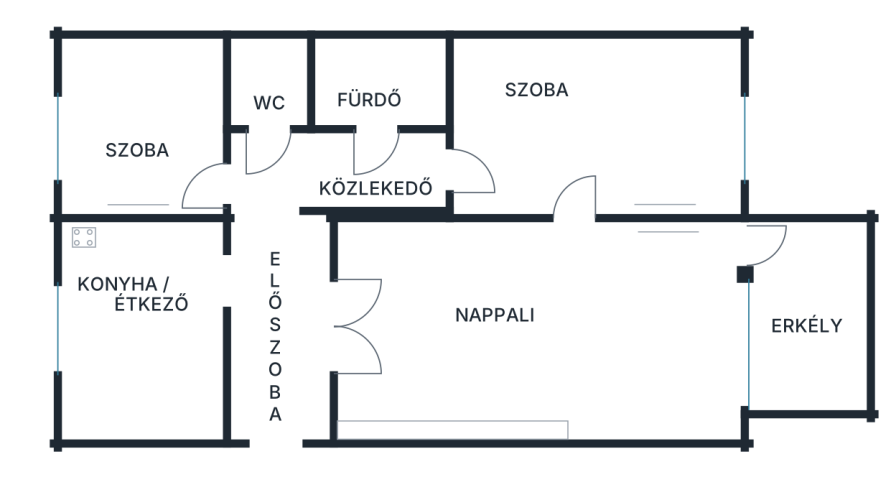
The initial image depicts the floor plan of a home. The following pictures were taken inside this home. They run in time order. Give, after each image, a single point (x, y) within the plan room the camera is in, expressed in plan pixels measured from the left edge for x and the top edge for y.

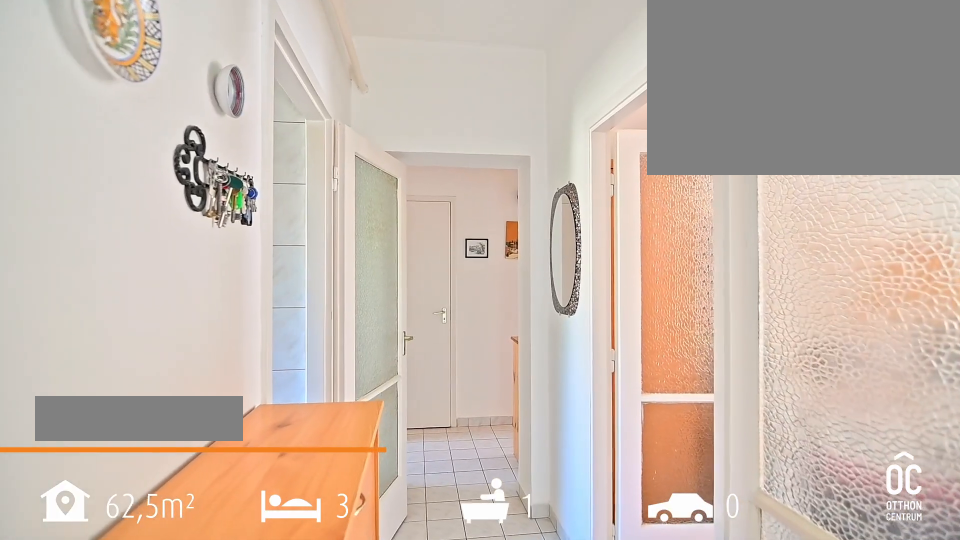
(277, 317)
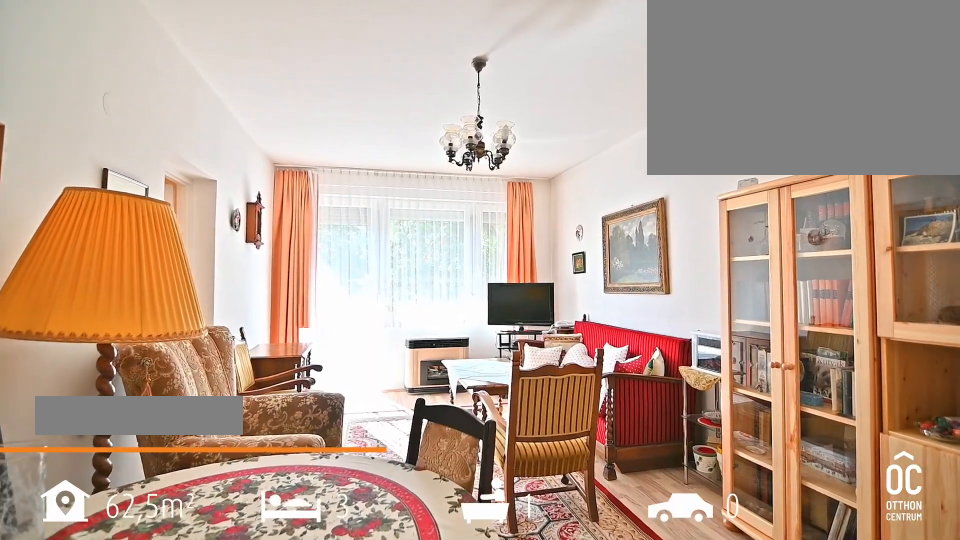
(532, 334)
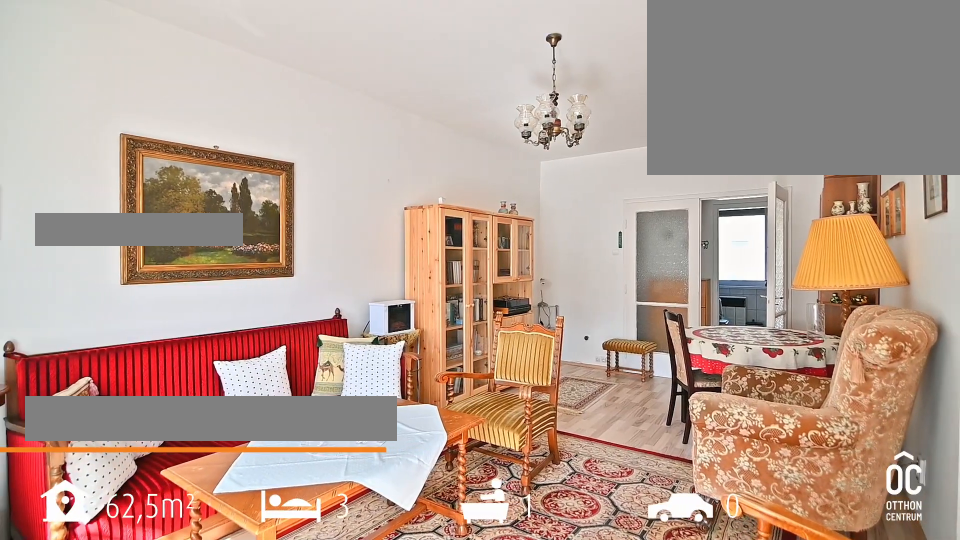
(532, 335)
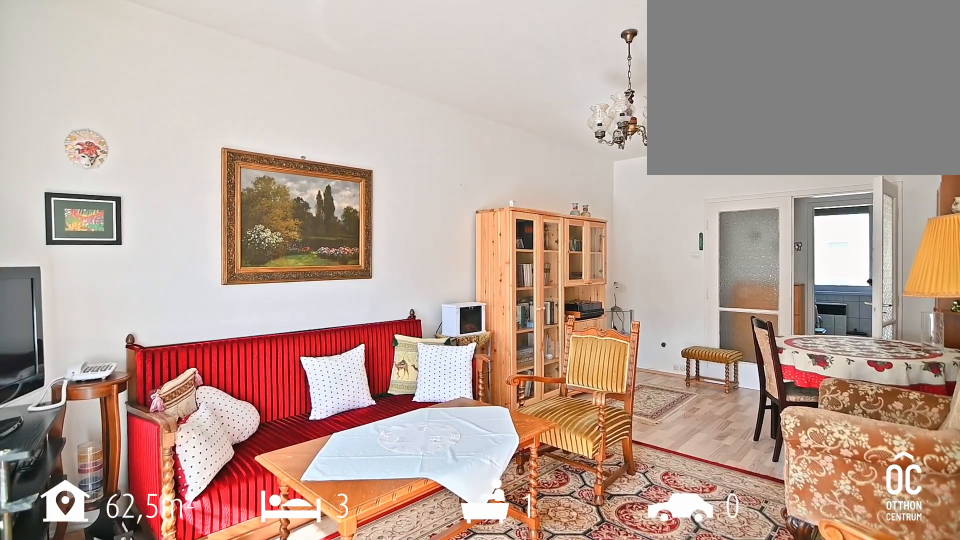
(532, 335)
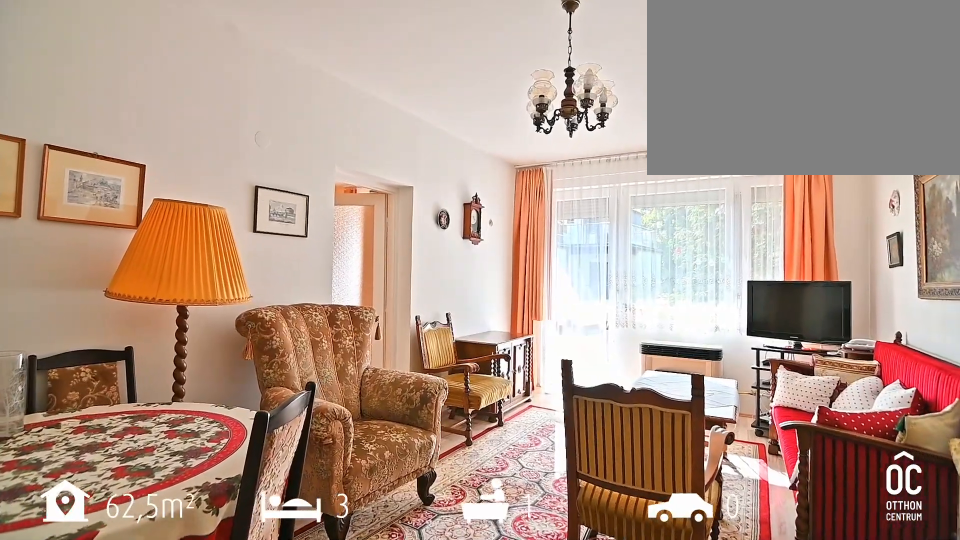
(532, 335)
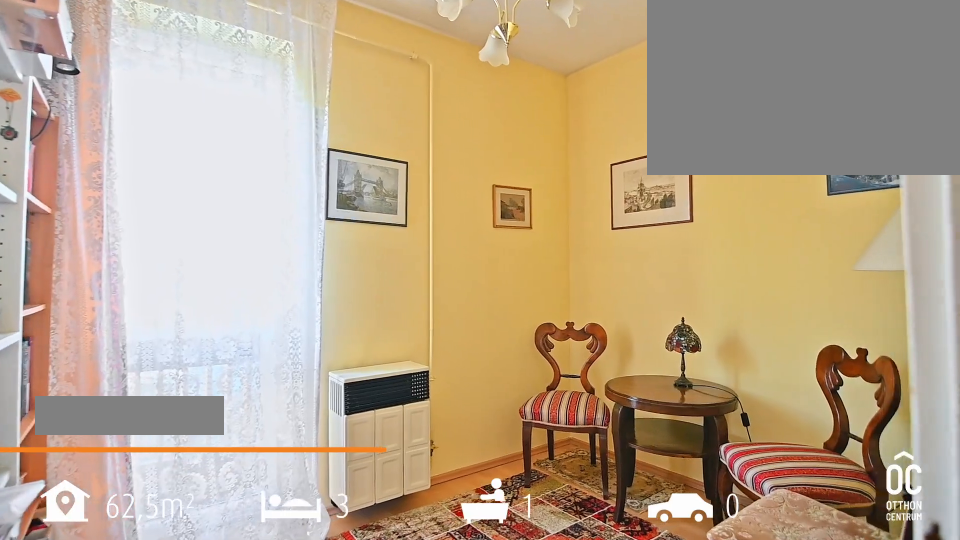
(139, 130)
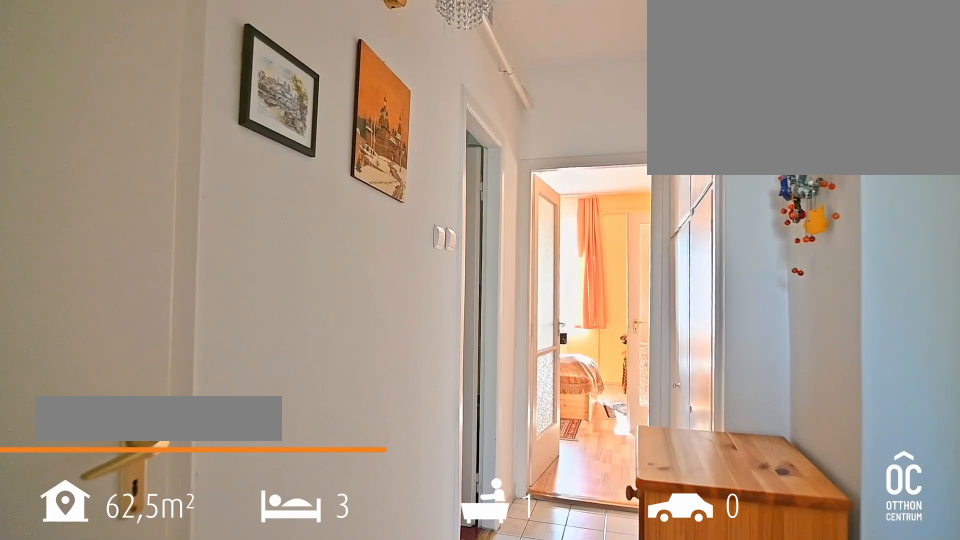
(337, 170)
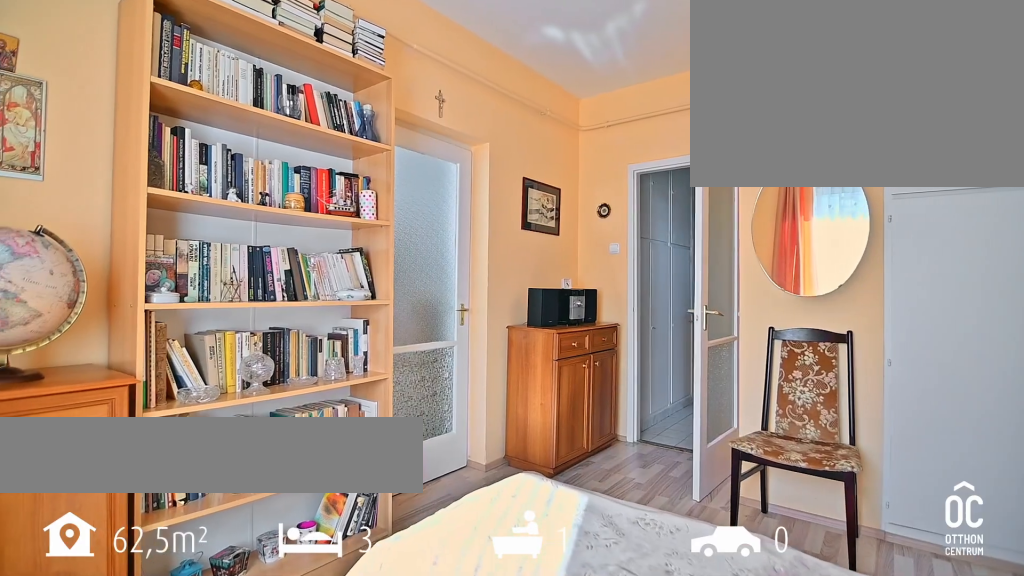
(585, 129)
